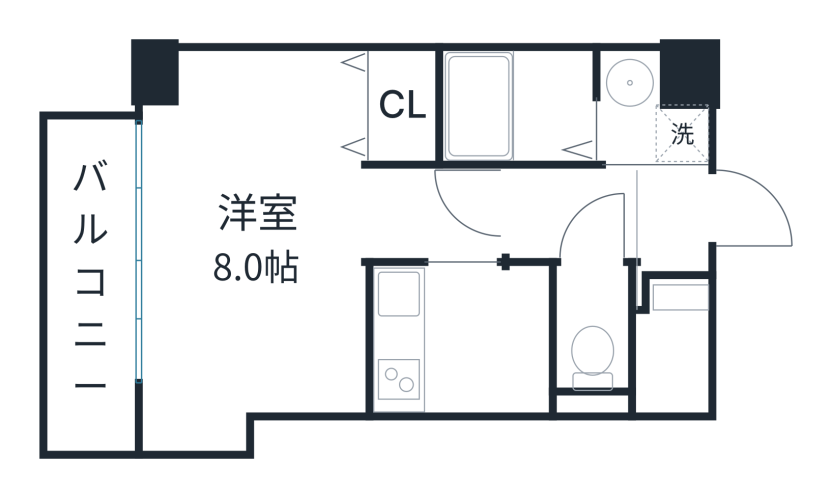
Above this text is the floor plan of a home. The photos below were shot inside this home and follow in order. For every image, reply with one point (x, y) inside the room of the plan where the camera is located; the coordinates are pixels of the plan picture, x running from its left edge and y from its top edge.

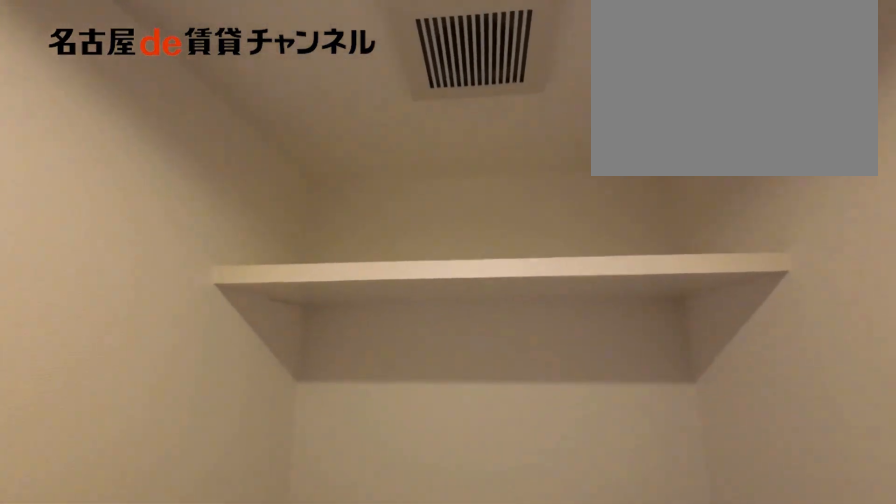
(592, 329)
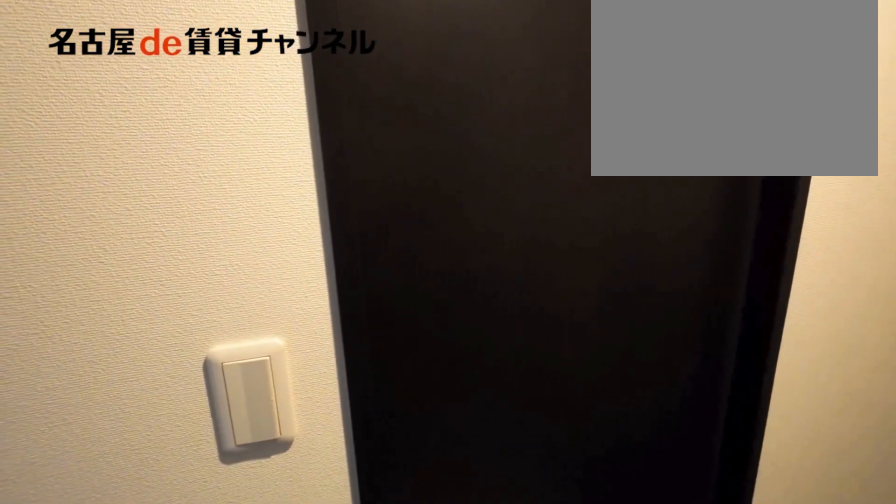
(573, 214)
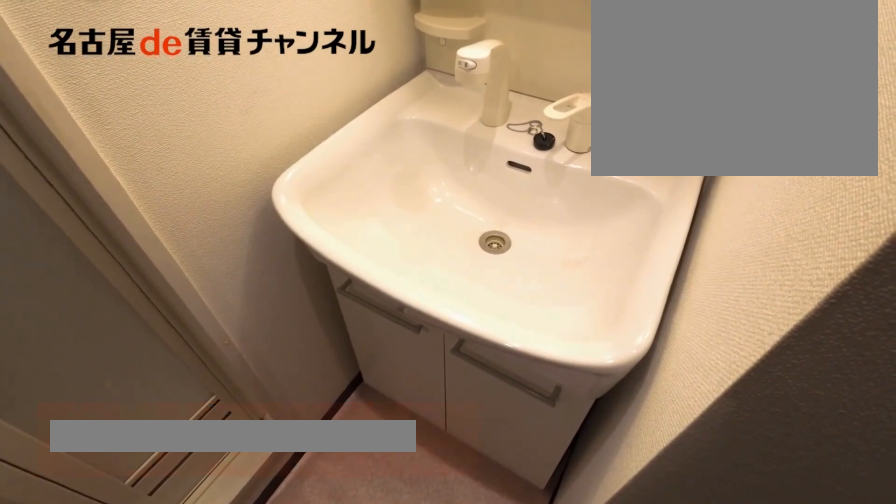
(647, 113)
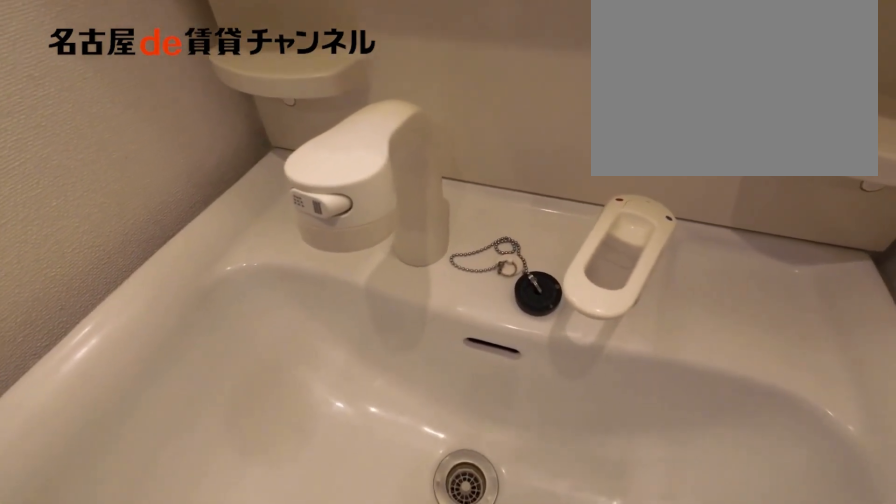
(647, 113)
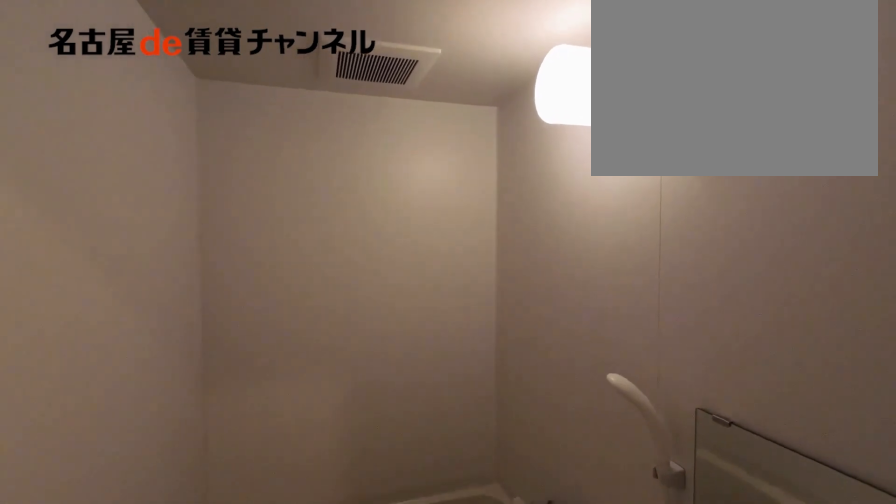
(518, 106)
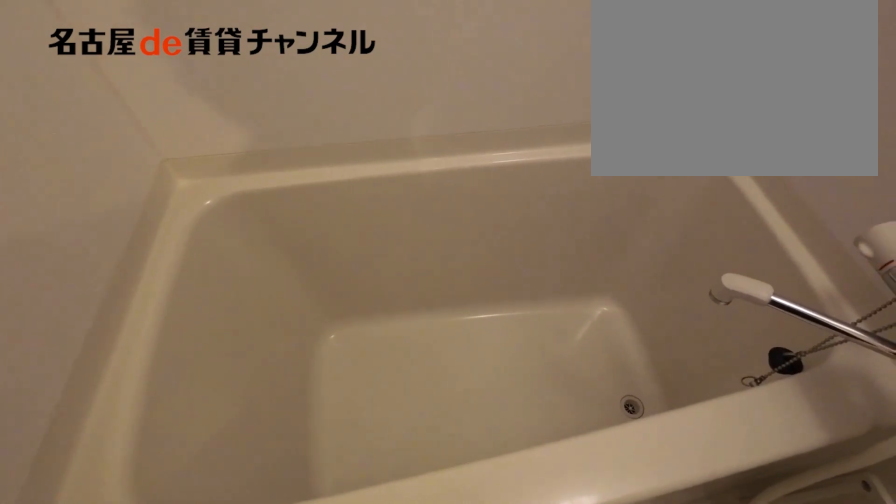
(518, 106)
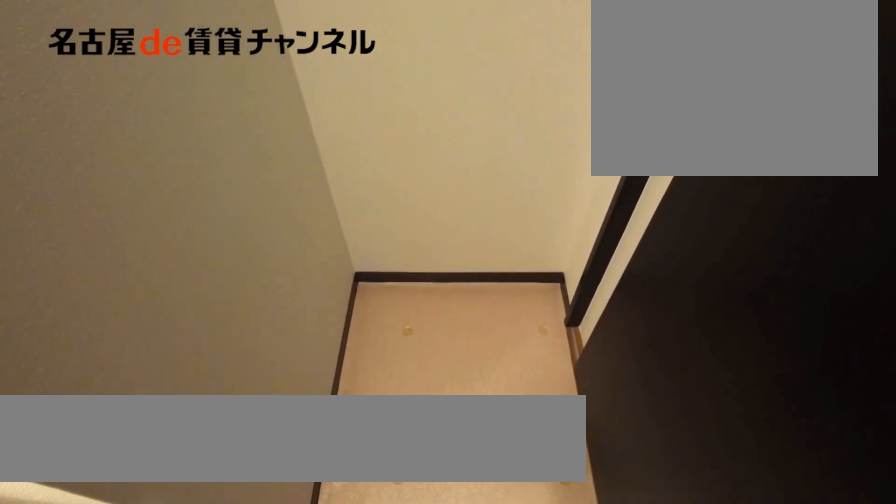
(647, 113)
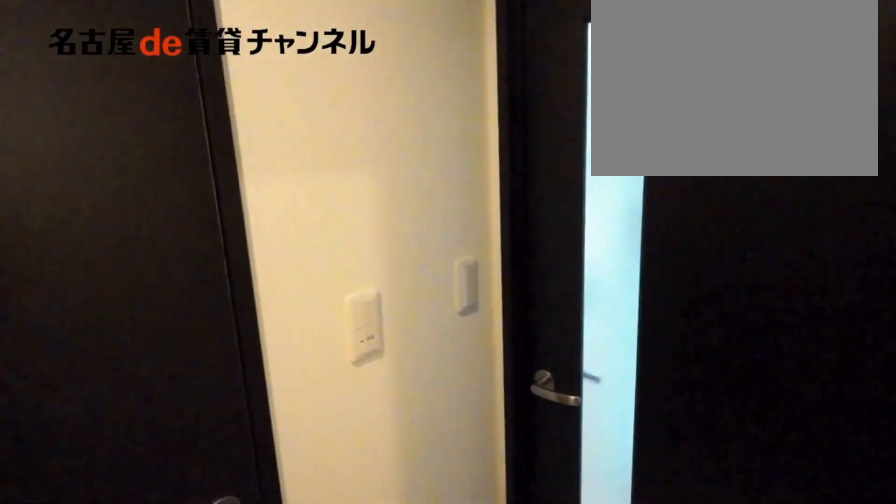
(573, 214)
